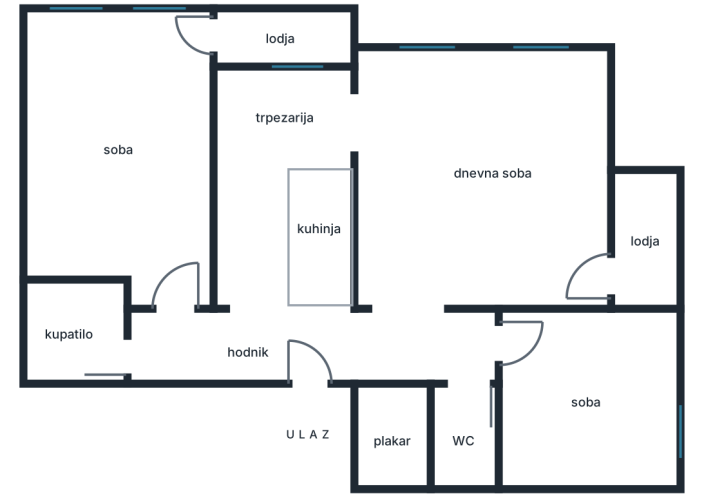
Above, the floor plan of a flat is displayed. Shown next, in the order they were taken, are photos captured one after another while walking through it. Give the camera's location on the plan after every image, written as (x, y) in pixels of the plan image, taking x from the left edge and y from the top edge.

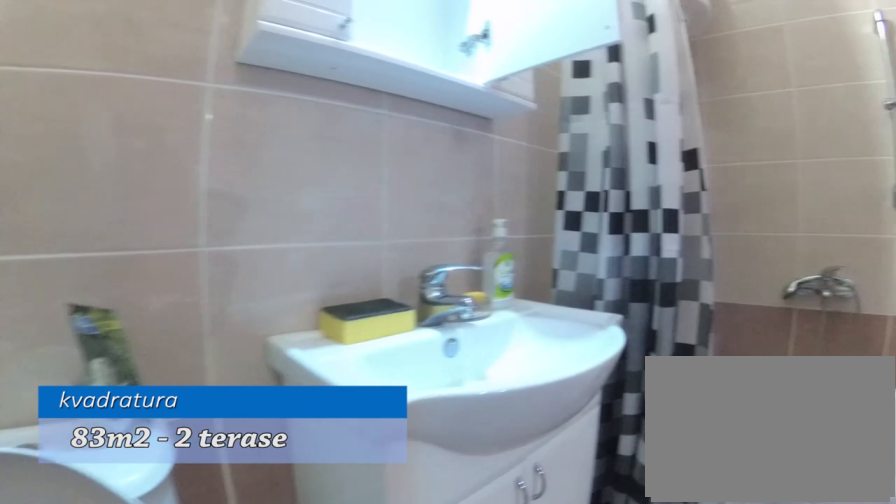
(57, 355)
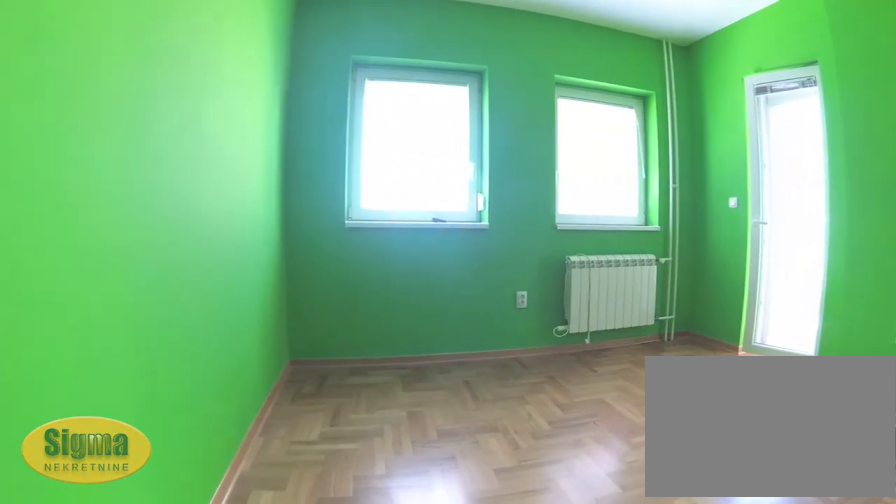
(77, 183)
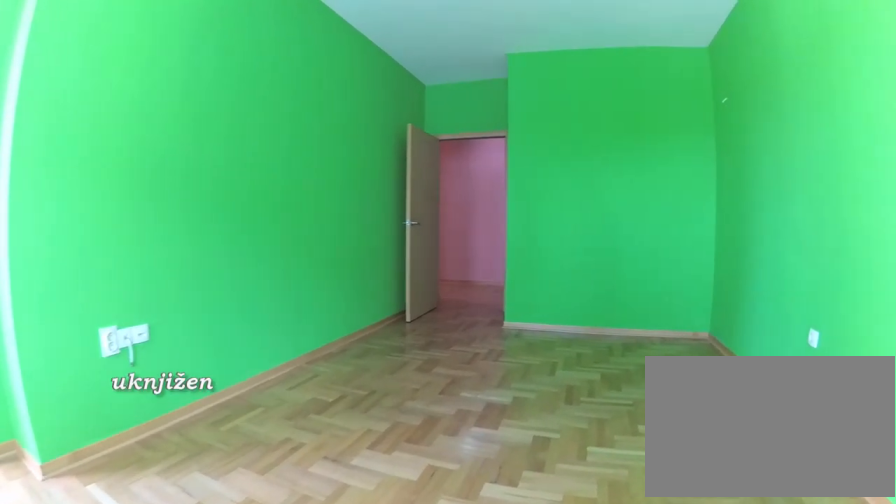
(75, 77)
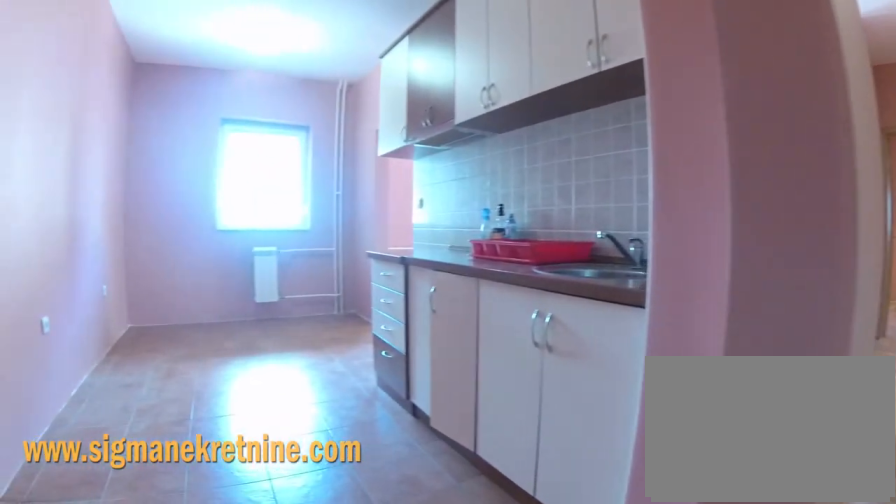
(246, 346)
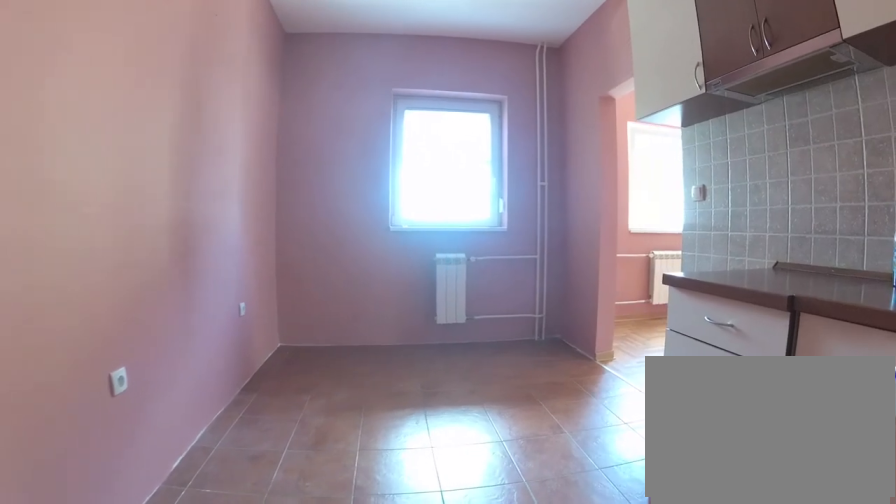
(255, 280)
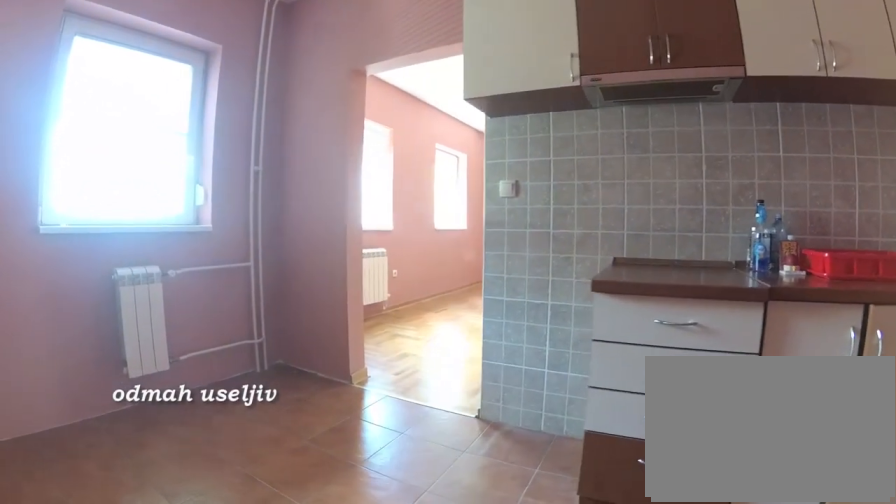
(235, 233)
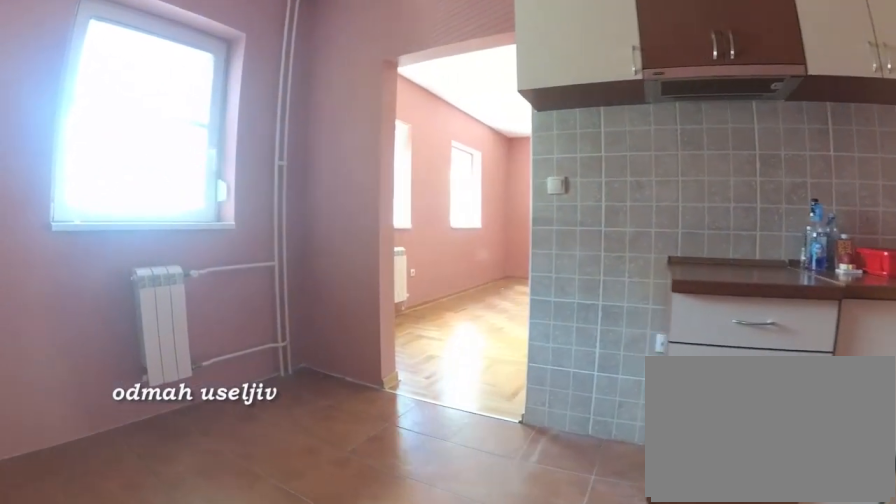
(235, 221)
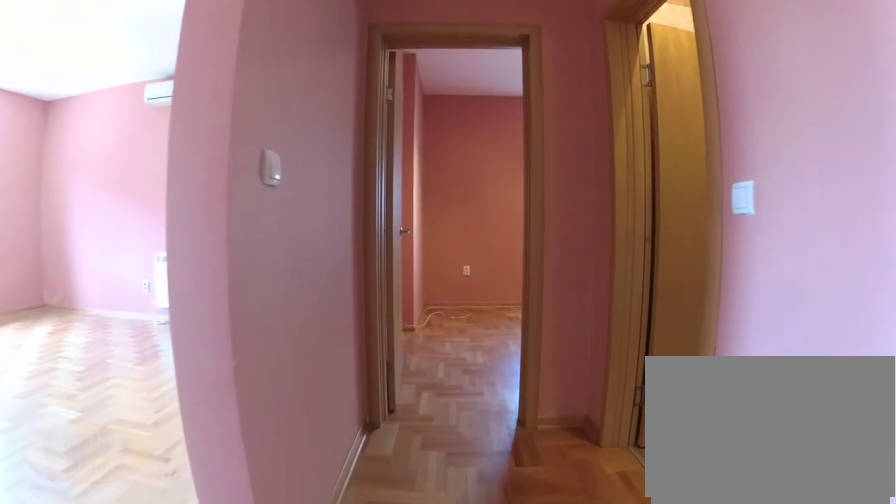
(392, 349)
